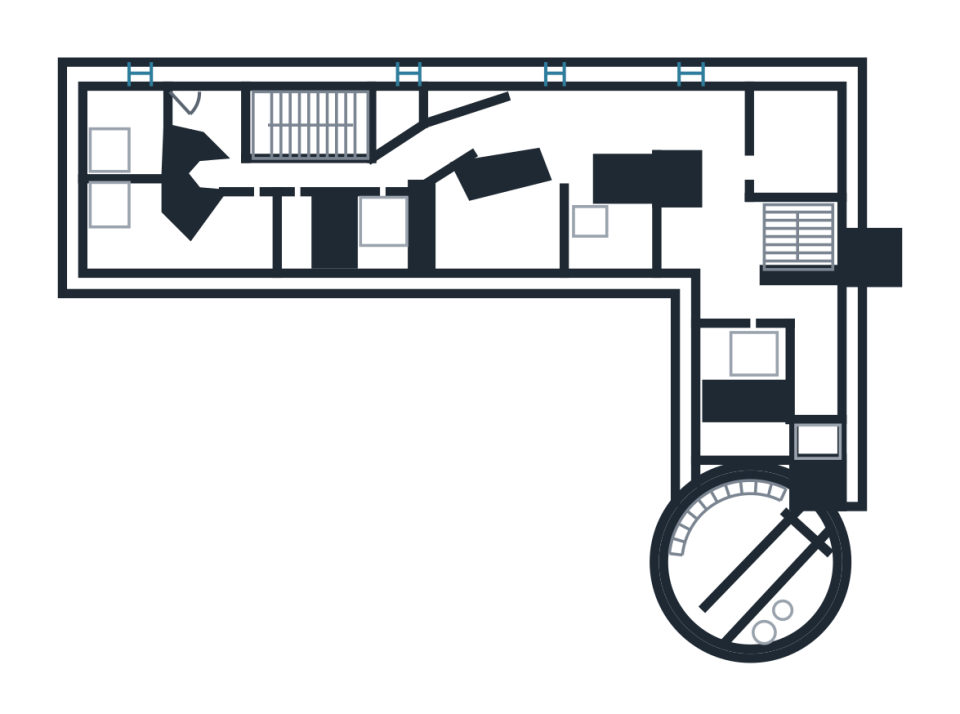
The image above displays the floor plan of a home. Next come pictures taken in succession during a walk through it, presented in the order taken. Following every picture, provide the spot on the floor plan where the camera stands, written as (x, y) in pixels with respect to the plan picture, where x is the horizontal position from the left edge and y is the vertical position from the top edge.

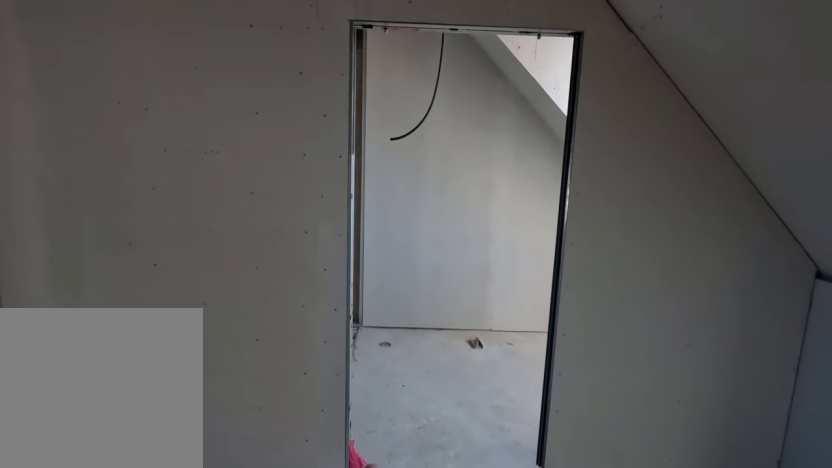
(745, 352)
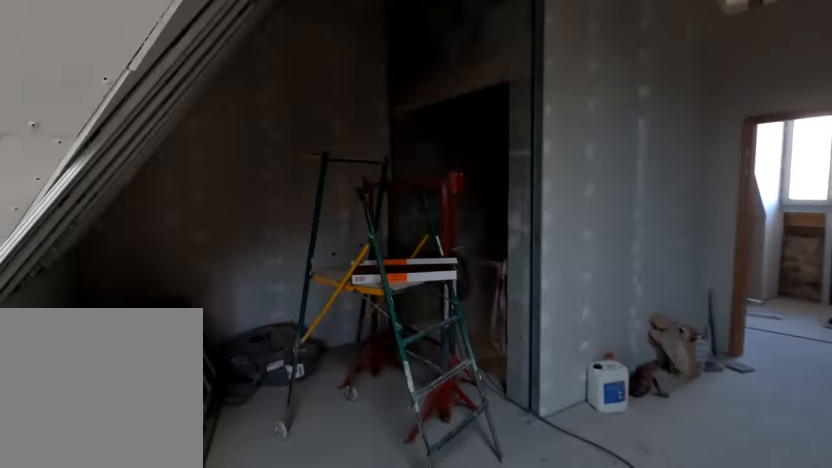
(738, 237)
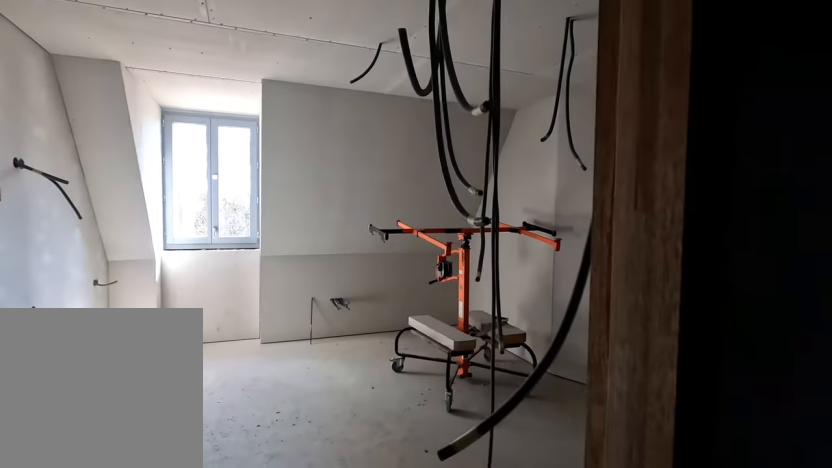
(629, 141)
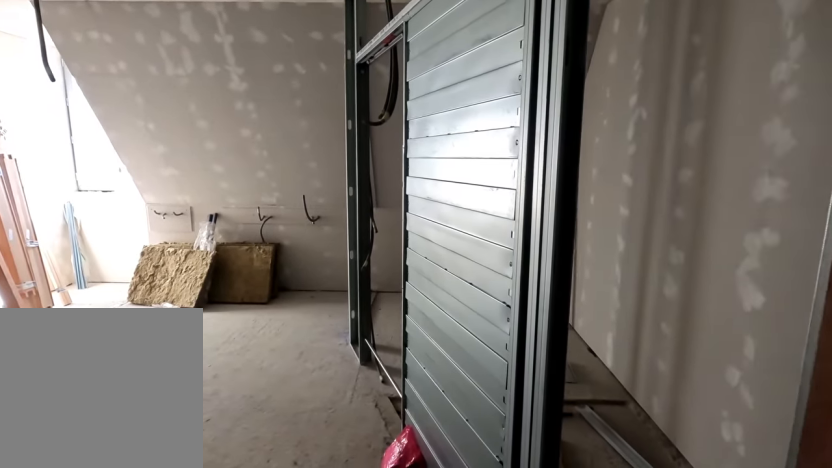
(469, 145)
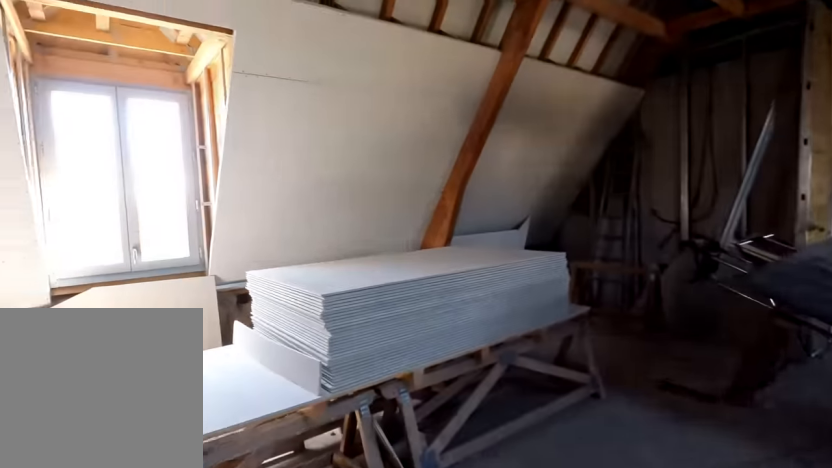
(397, 171)
